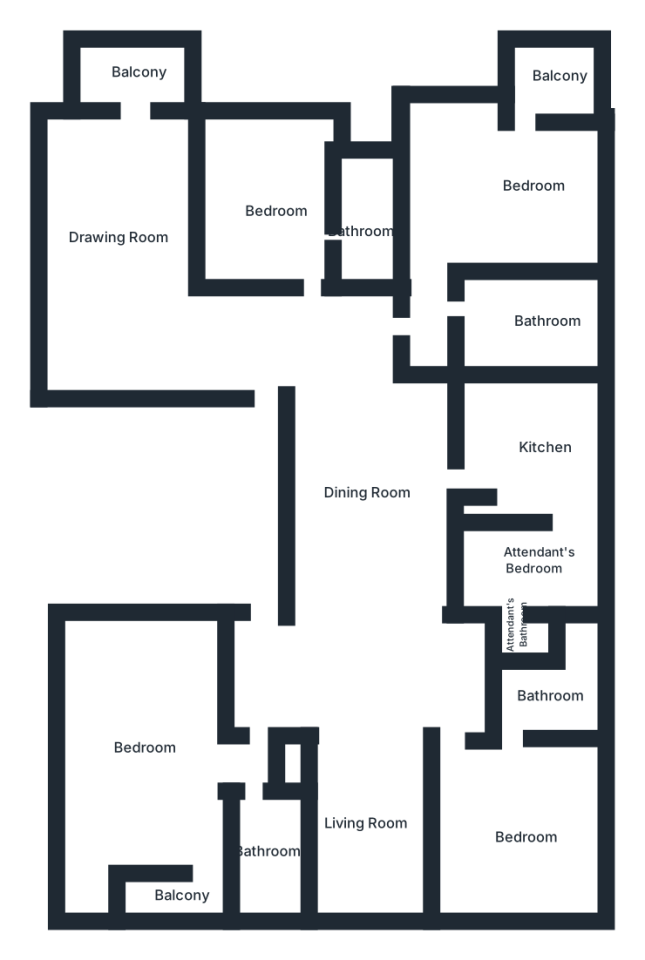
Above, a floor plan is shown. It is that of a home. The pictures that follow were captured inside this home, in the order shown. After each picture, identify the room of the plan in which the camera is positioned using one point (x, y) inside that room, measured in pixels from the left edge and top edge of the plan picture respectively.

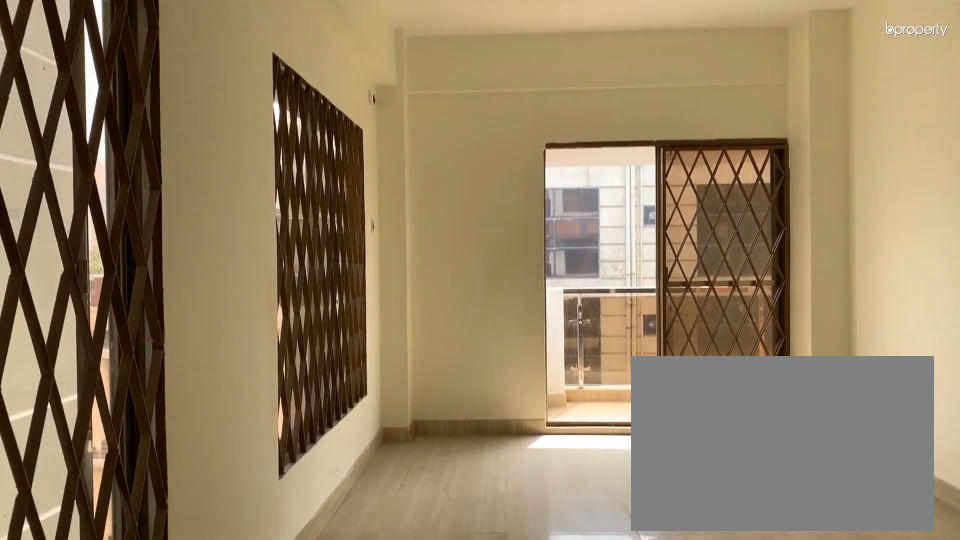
(123, 219)
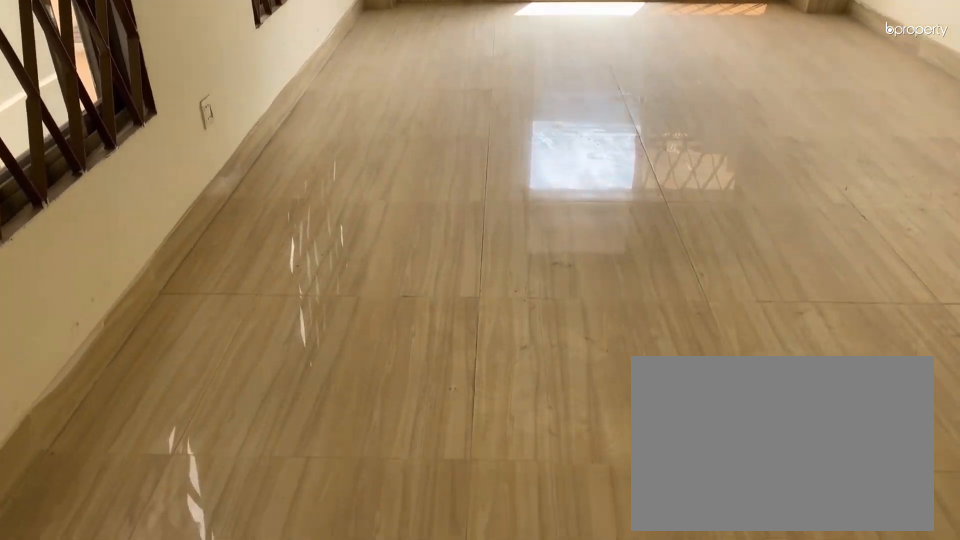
(123, 219)
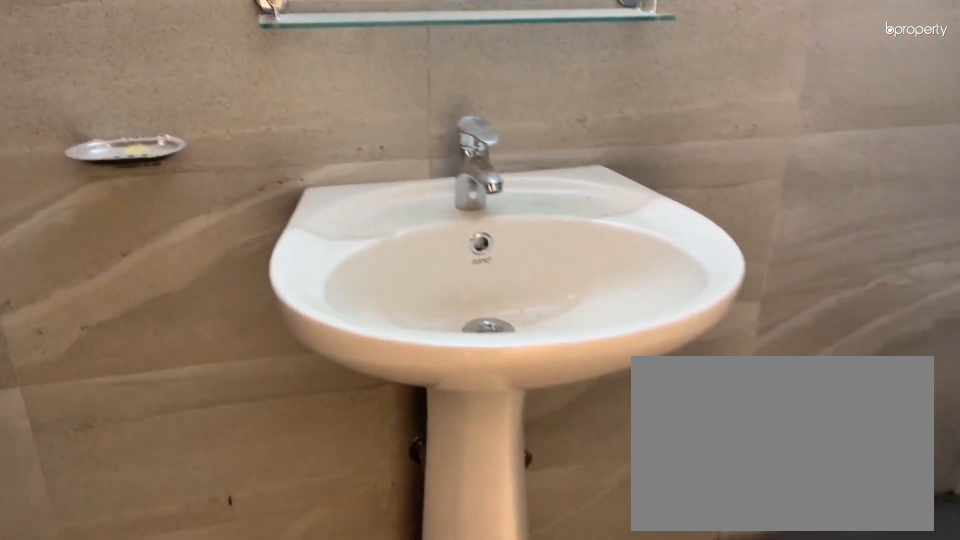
(362, 230)
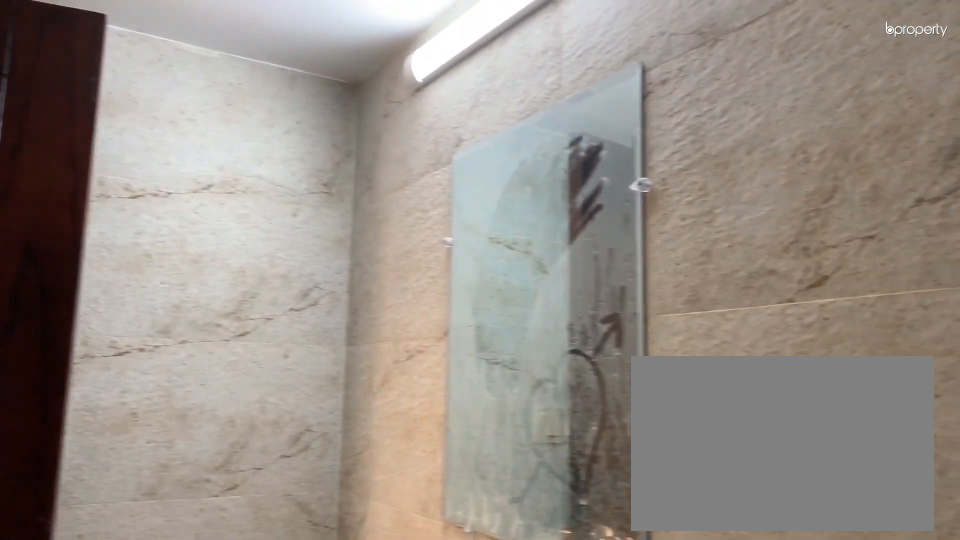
(549, 696)
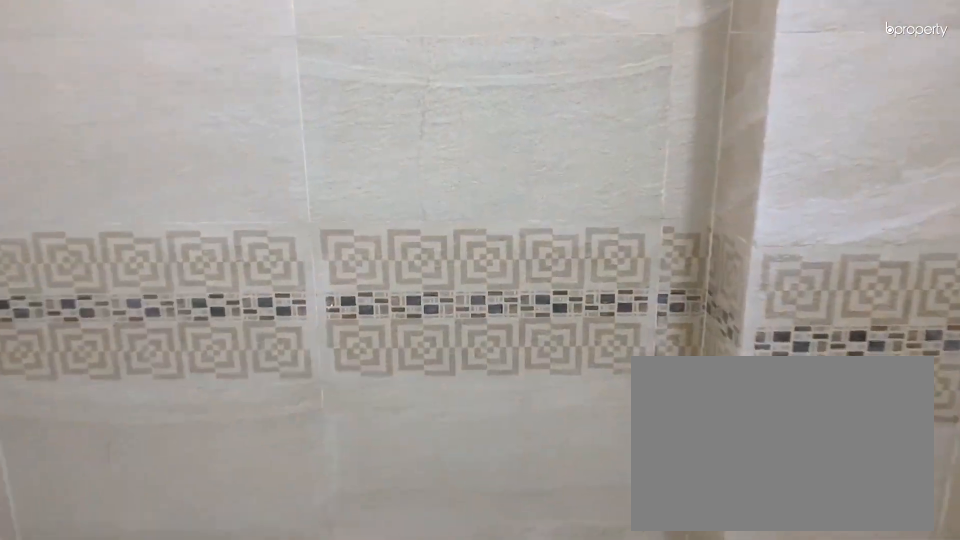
(269, 854)
